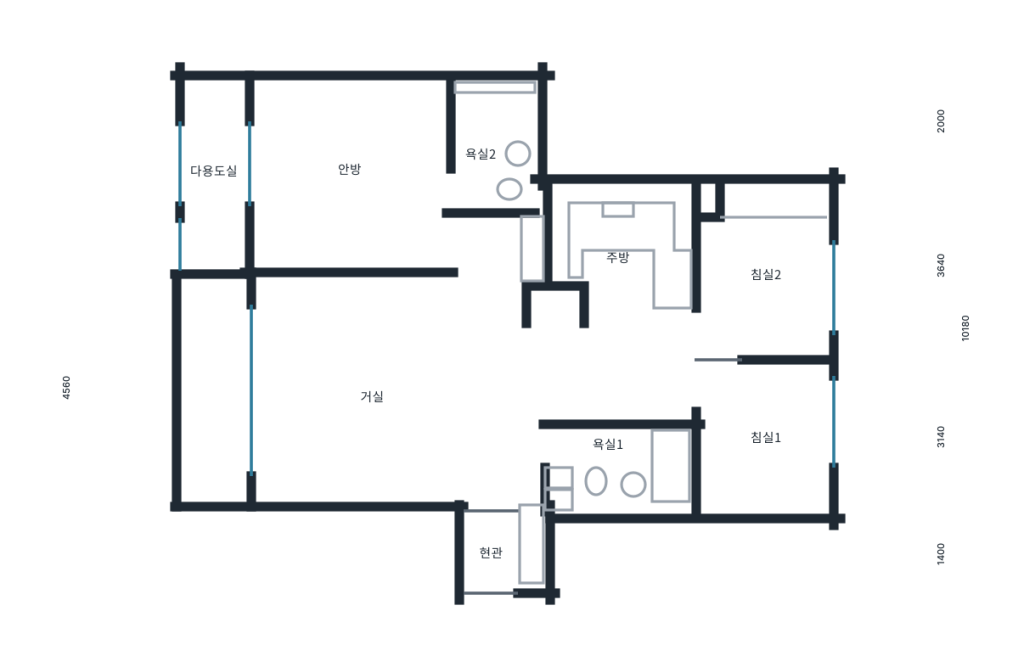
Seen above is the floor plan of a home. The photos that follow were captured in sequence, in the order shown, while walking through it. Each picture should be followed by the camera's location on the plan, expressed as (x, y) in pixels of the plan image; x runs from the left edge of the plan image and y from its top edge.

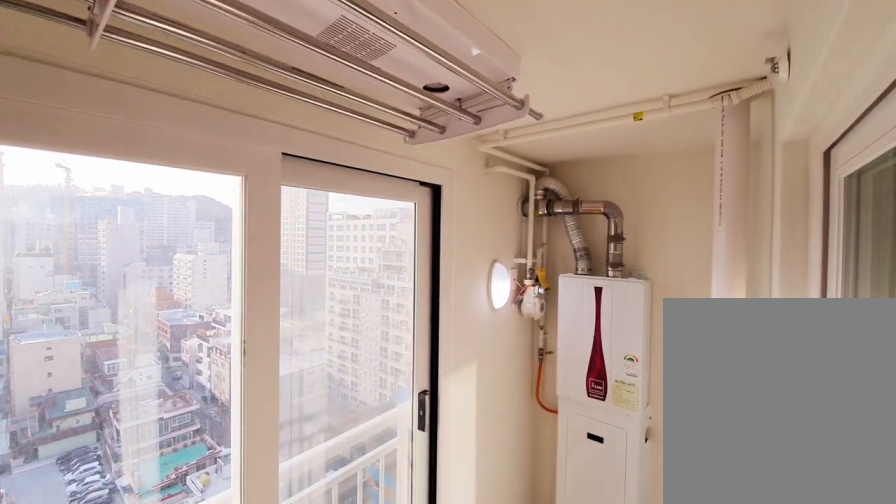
(239, 199)
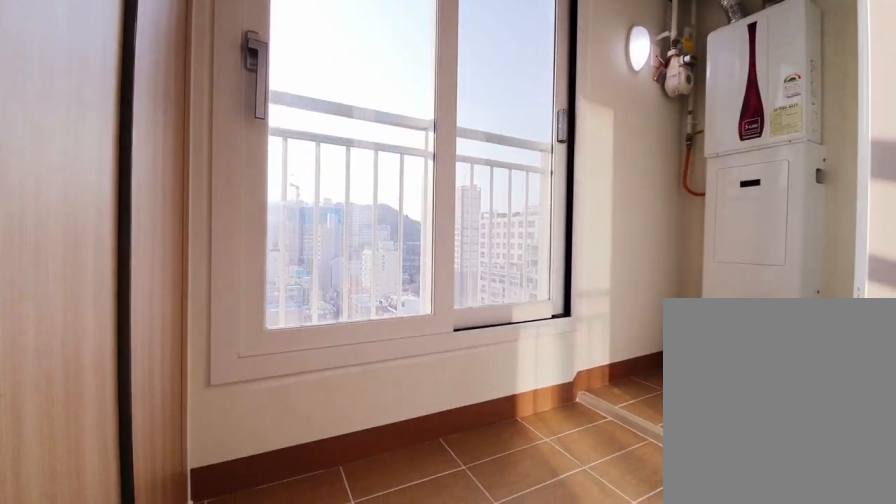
(242, 197)
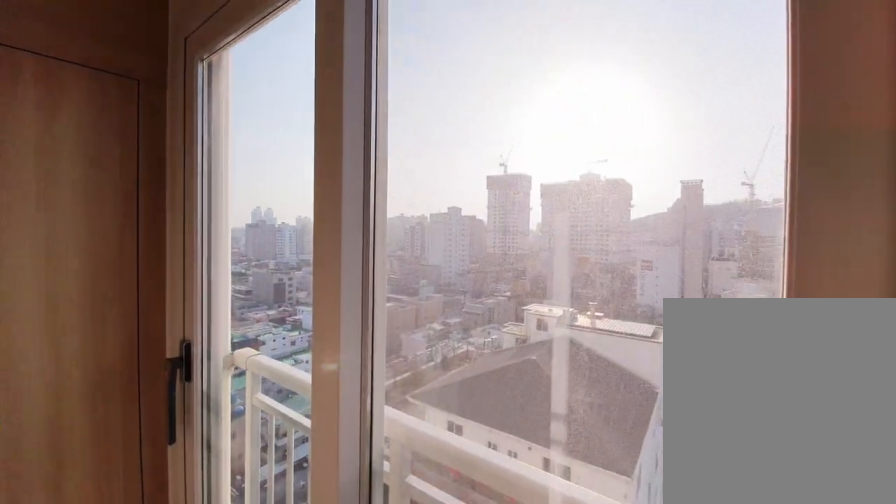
(242, 199)
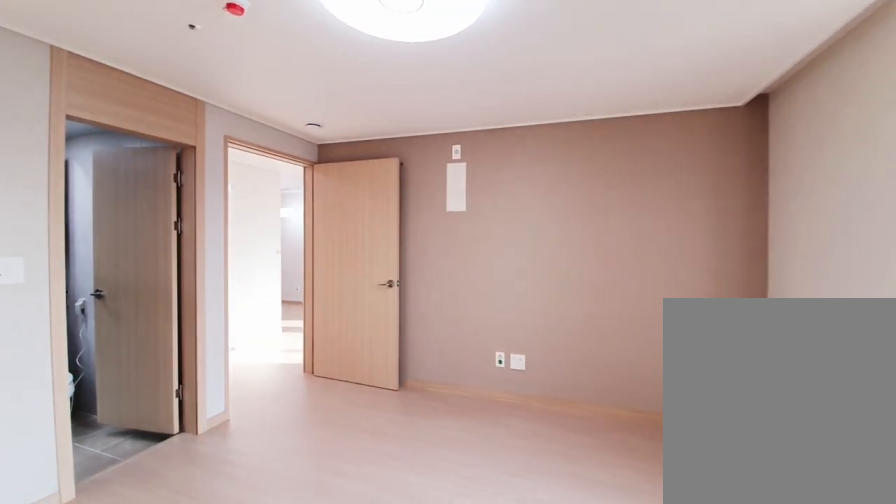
(335, 216)
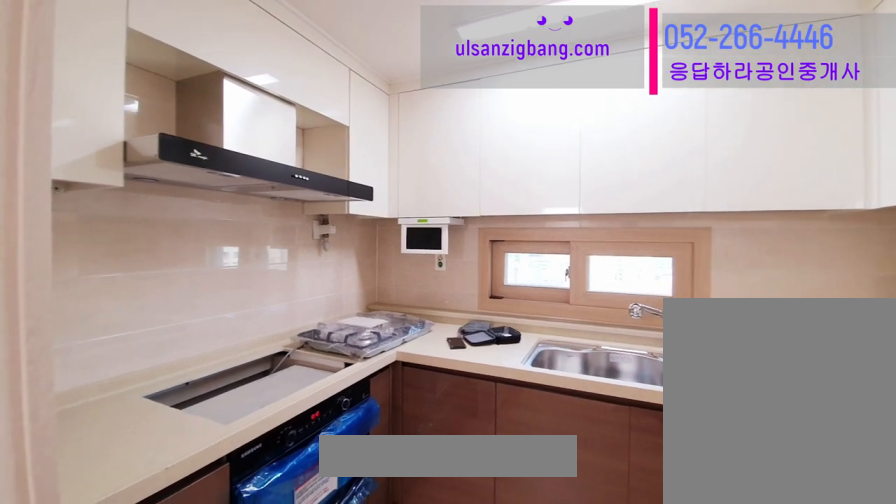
(624, 269)
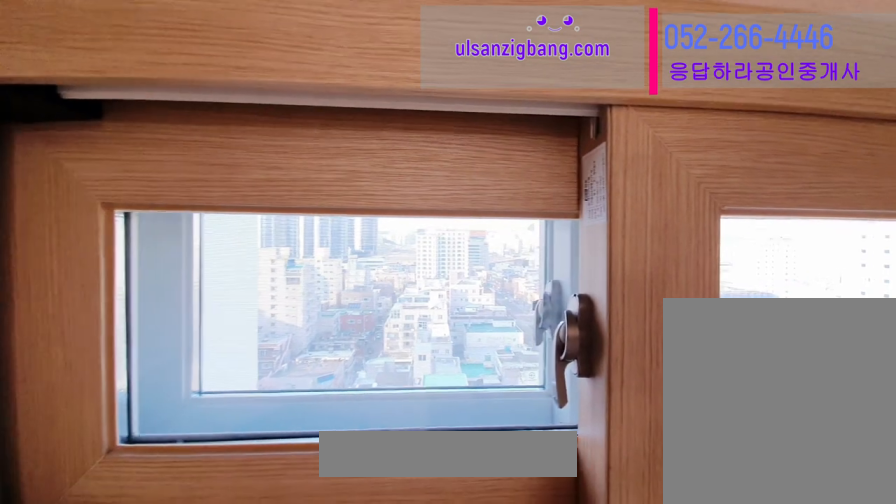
(626, 268)
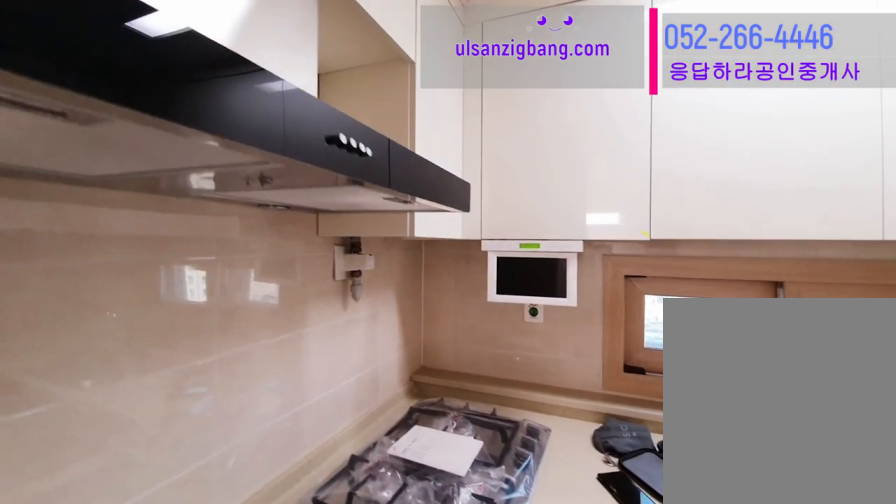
(625, 268)
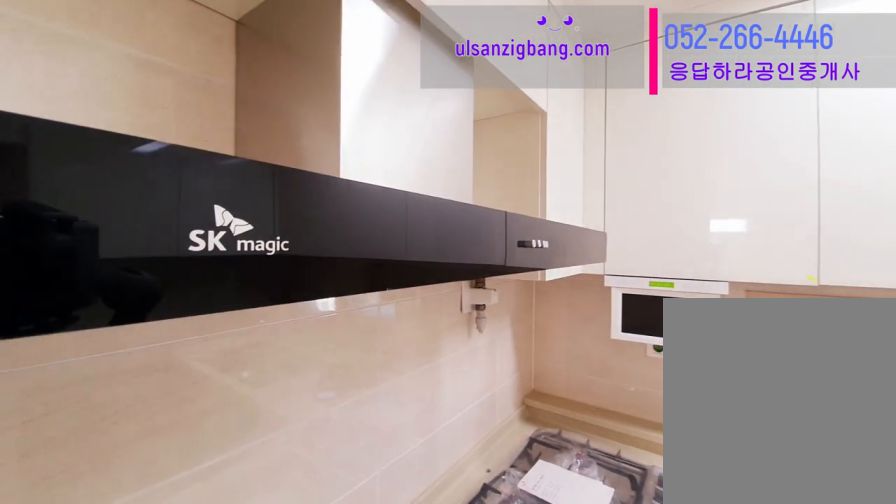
(625, 268)
